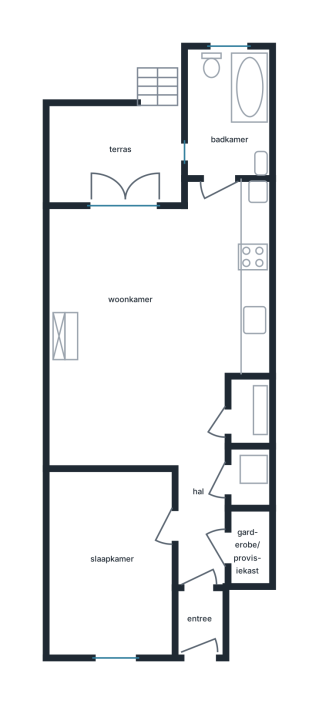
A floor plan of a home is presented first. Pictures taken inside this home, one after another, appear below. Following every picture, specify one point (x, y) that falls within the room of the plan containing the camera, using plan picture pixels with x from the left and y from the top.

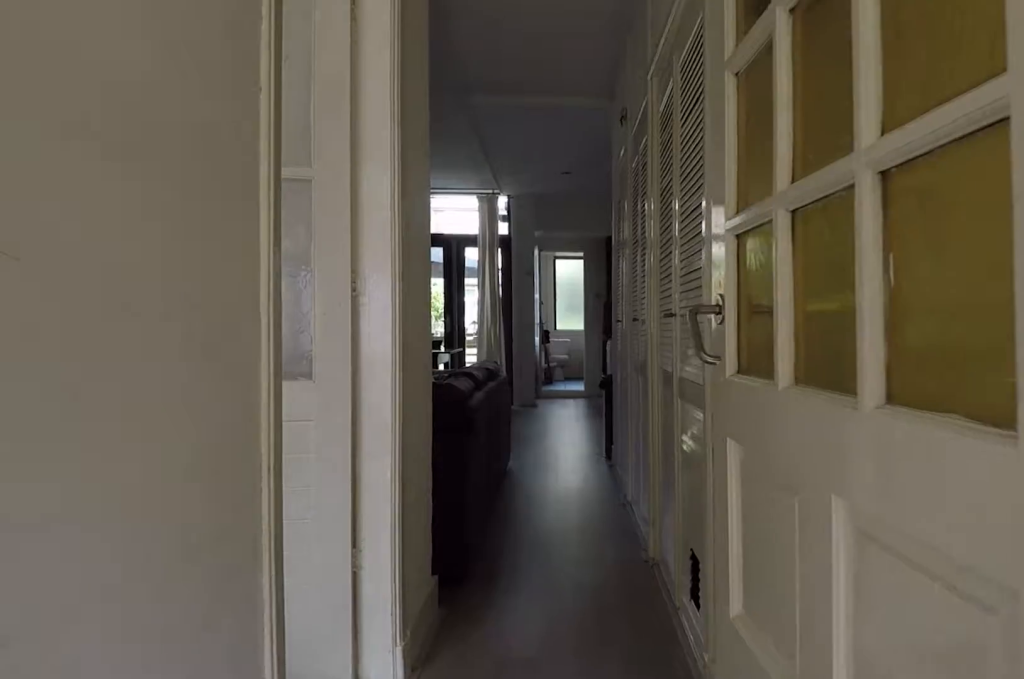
(201, 558)
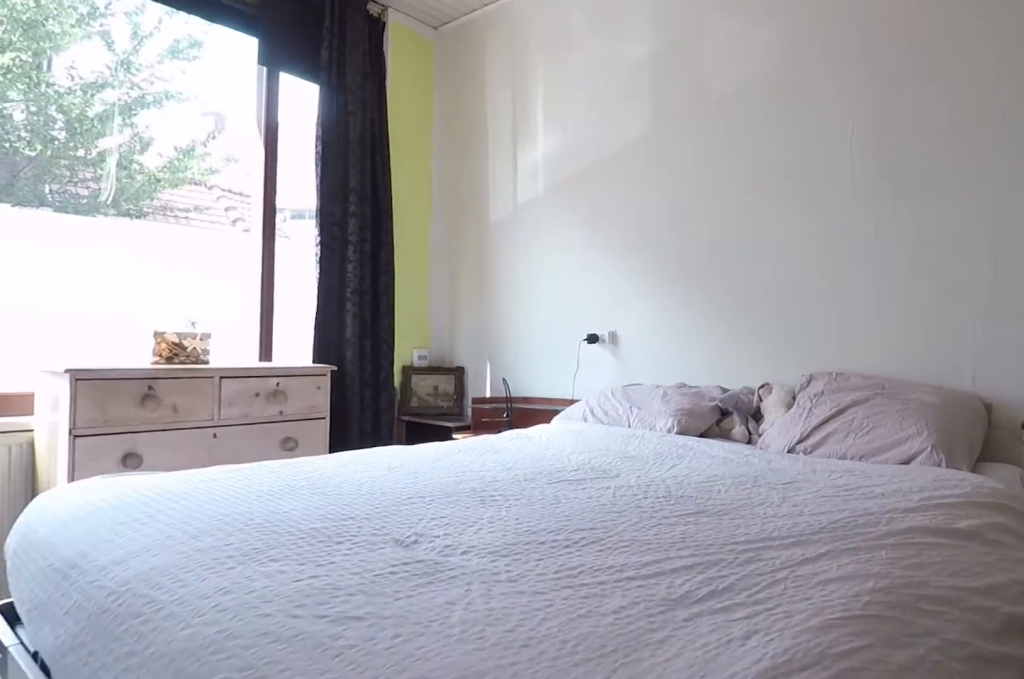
(111, 562)
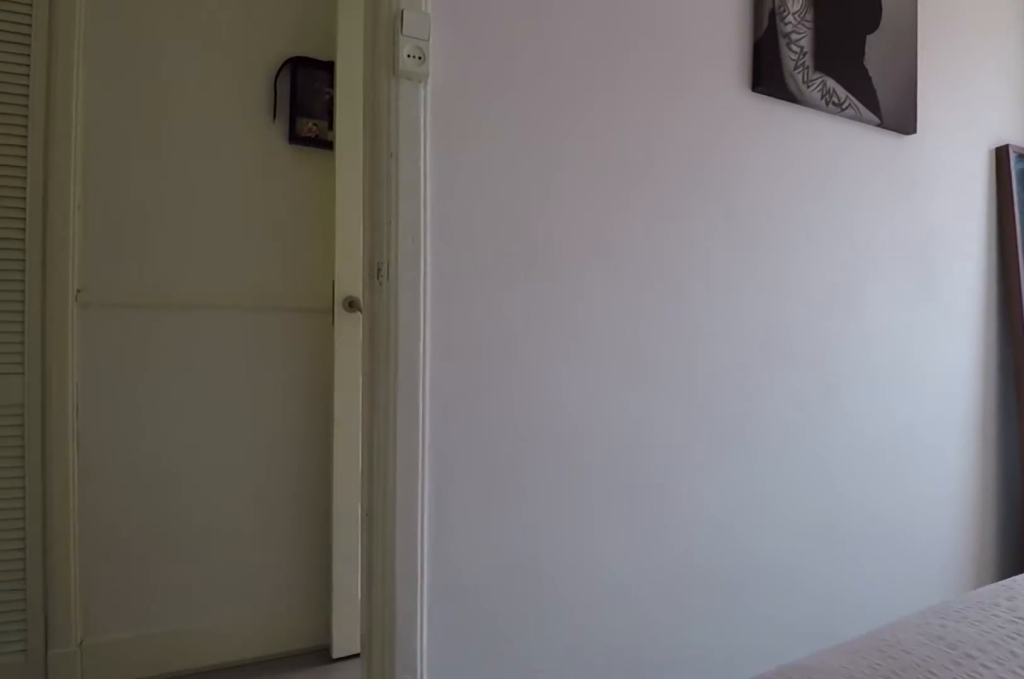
(111, 562)
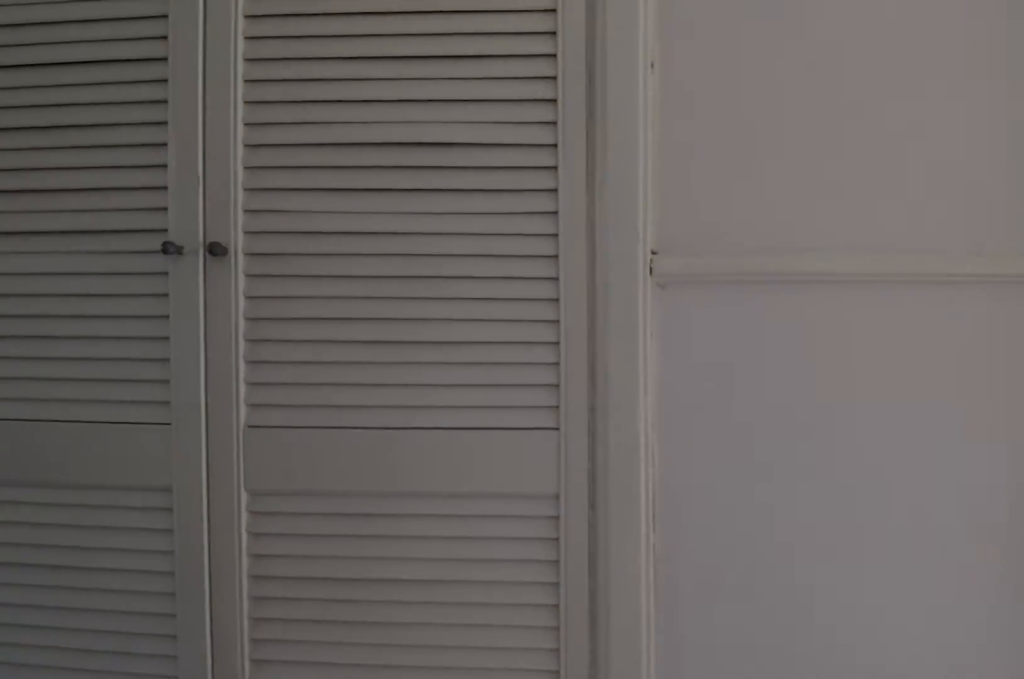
(201, 558)
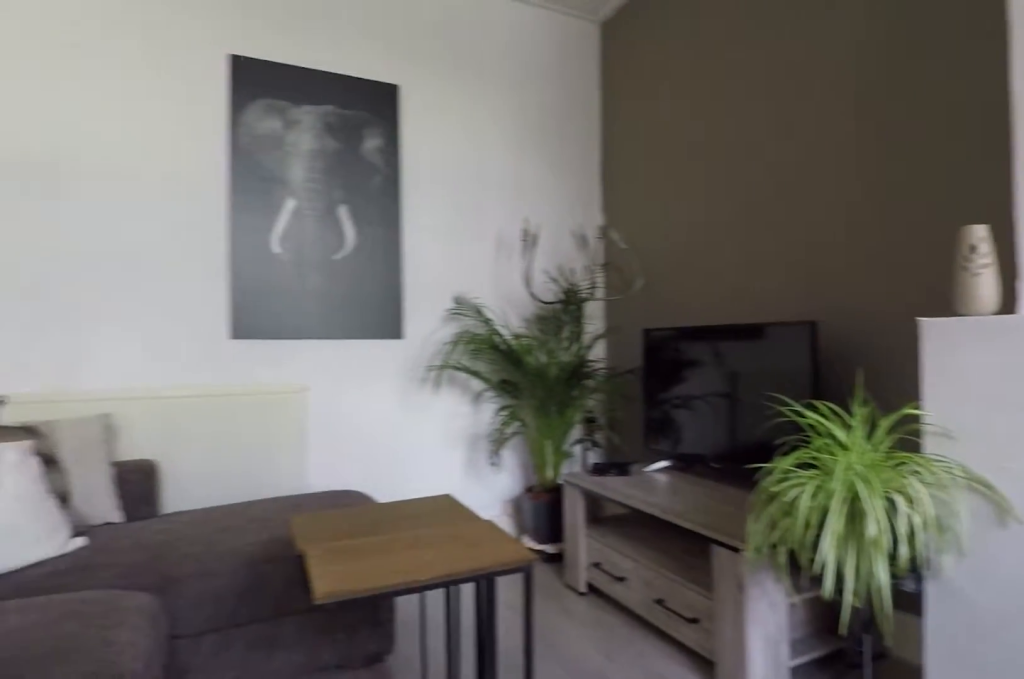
(137, 422)
